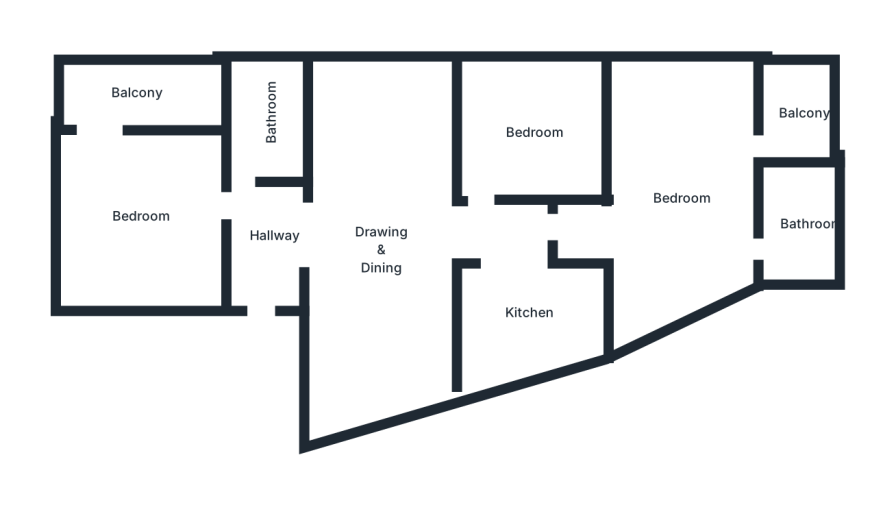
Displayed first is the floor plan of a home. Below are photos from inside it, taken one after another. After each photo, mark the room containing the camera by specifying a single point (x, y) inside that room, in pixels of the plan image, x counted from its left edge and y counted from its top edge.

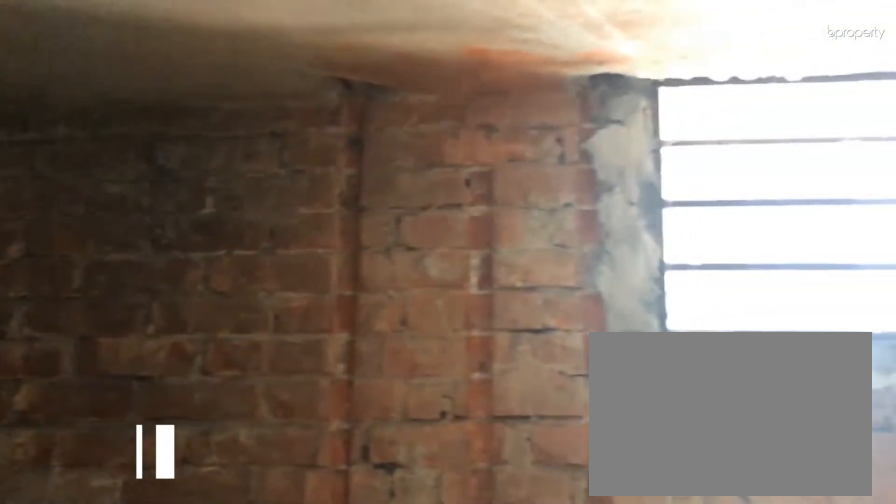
(801, 231)
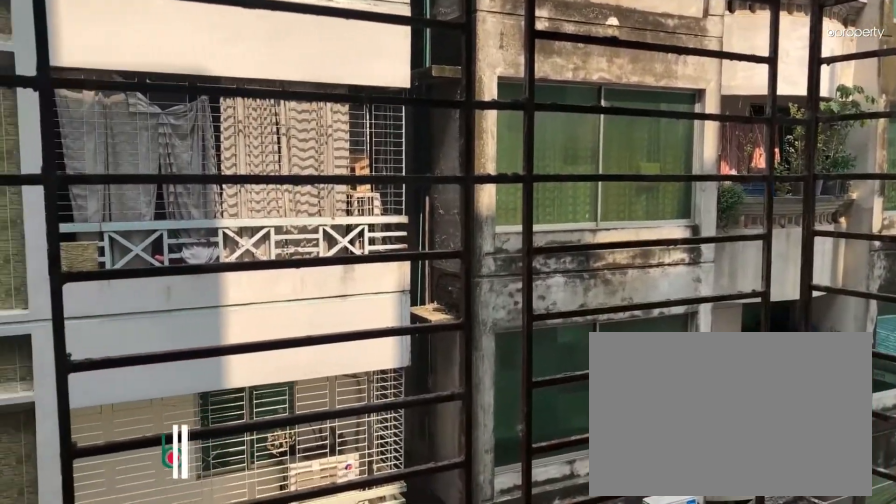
(805, 113)
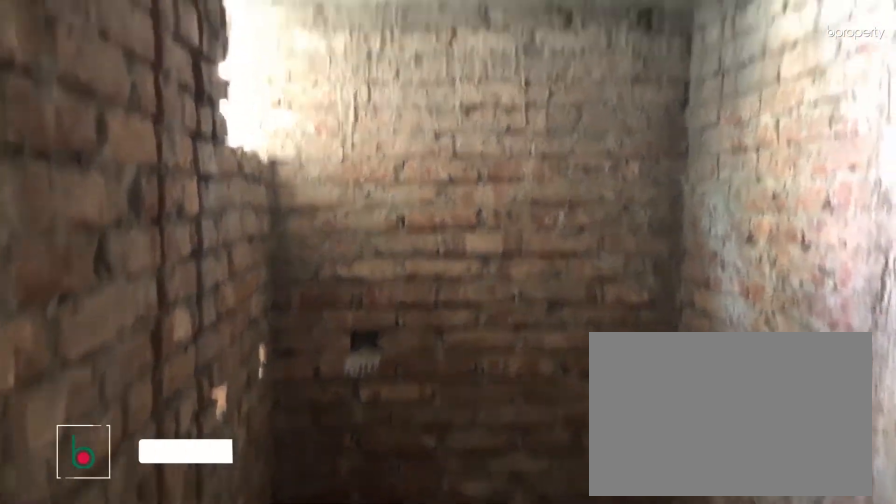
(273, 109)
